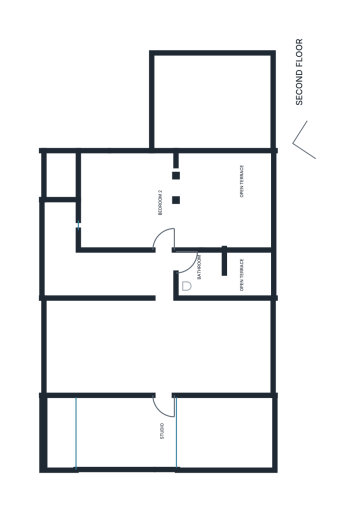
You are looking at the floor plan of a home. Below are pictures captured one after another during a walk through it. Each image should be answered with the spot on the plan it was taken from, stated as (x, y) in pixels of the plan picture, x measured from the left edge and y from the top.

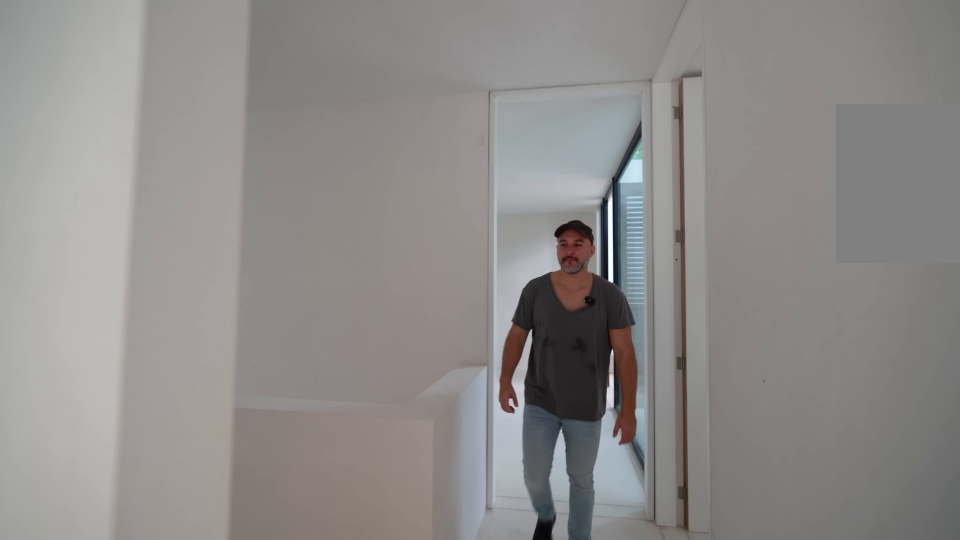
(159, 301)
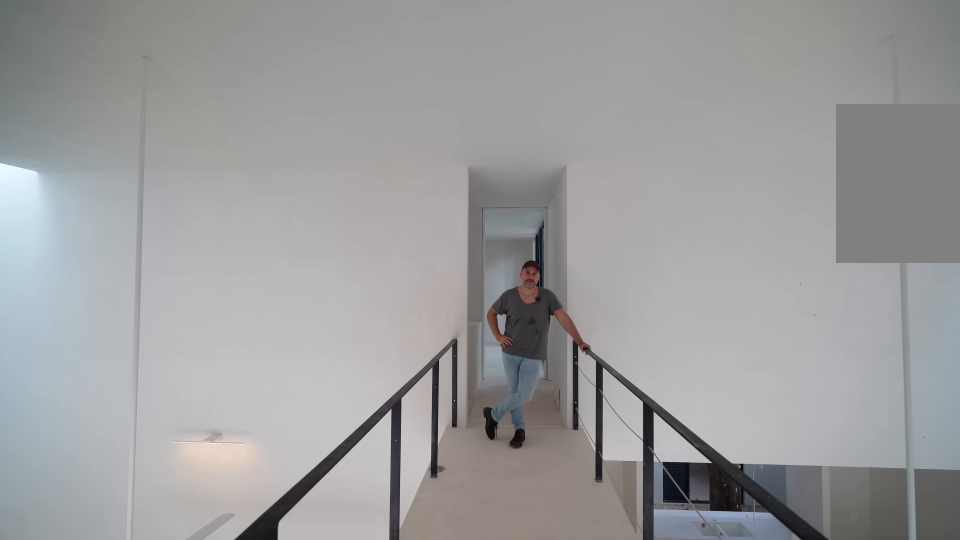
(163, 344)
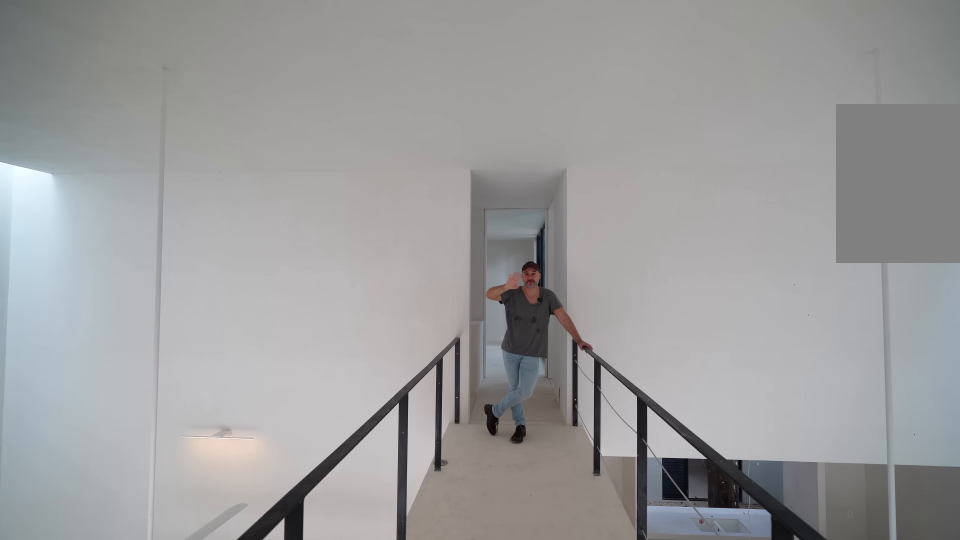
(158, 364)
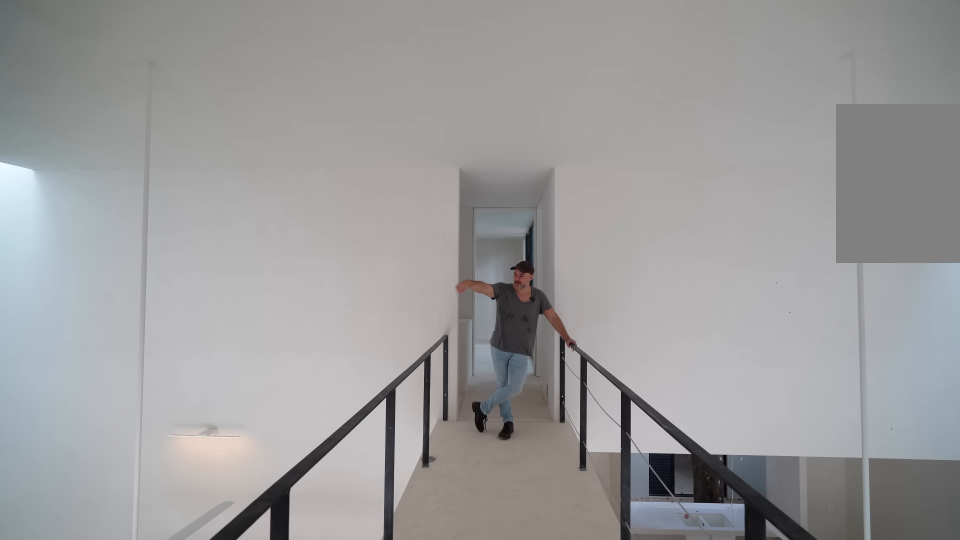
(158, 364)
